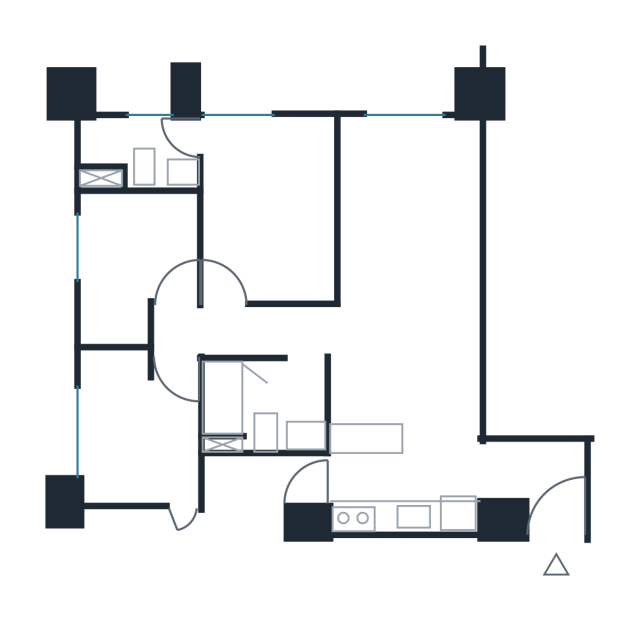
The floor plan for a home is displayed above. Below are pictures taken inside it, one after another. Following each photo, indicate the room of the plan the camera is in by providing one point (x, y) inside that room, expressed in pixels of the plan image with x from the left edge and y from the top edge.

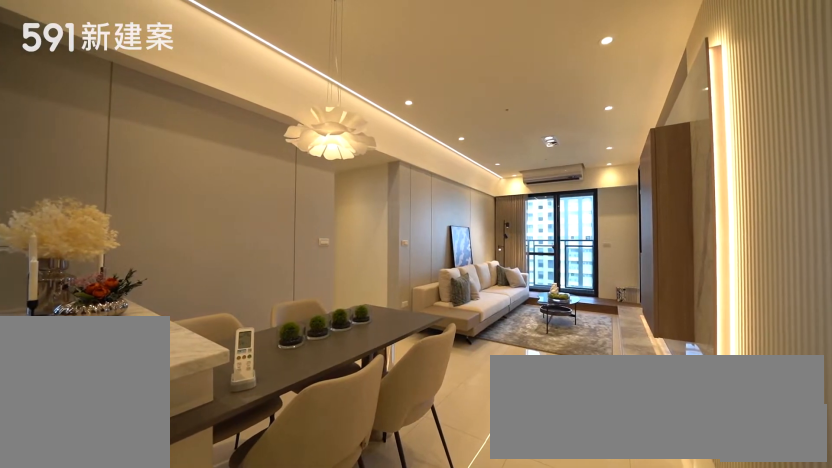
(406, 390)
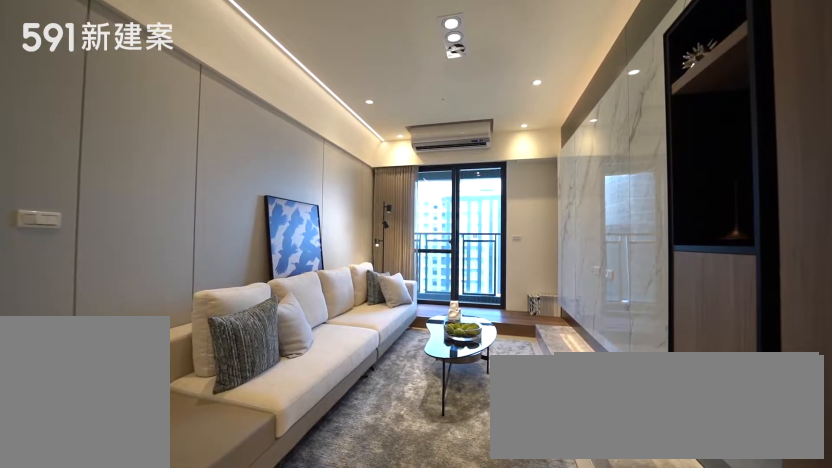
(411, 223)
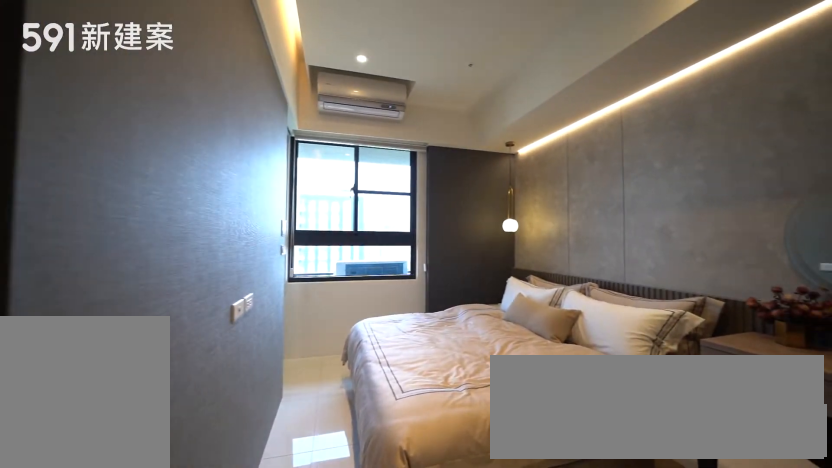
(270, 210)
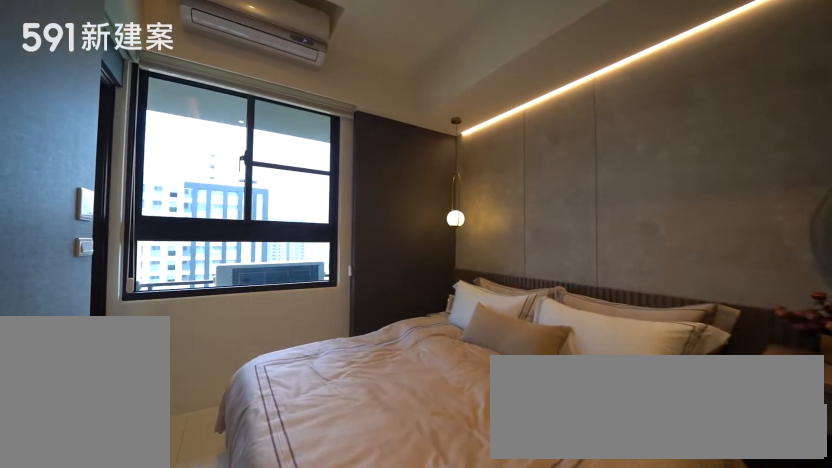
(270, 210)
